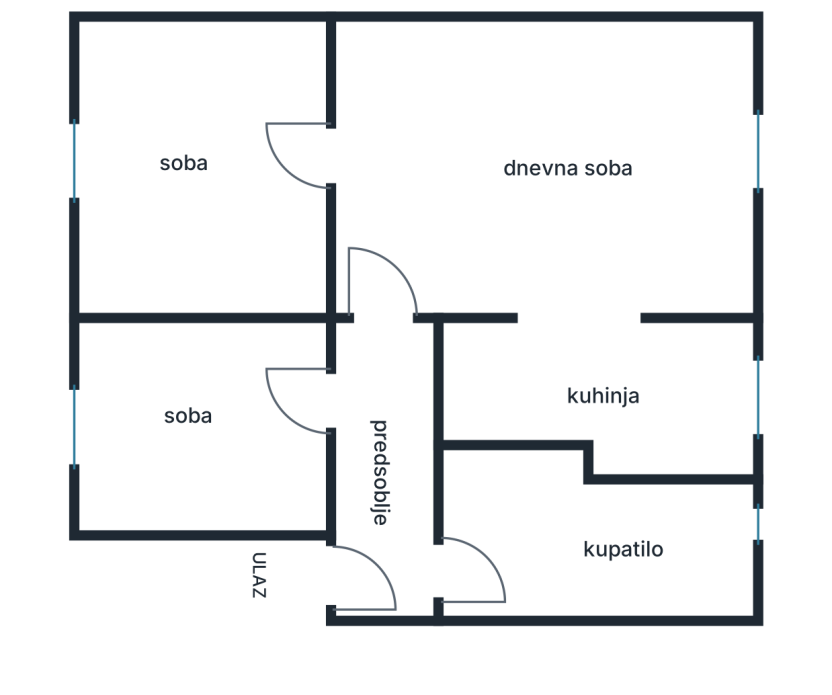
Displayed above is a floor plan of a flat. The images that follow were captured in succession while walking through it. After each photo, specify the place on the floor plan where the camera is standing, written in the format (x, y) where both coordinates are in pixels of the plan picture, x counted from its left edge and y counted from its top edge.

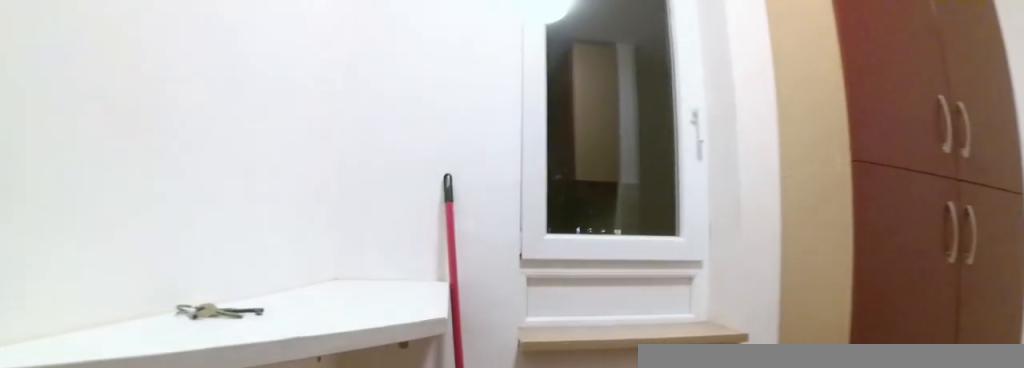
(603, 352)
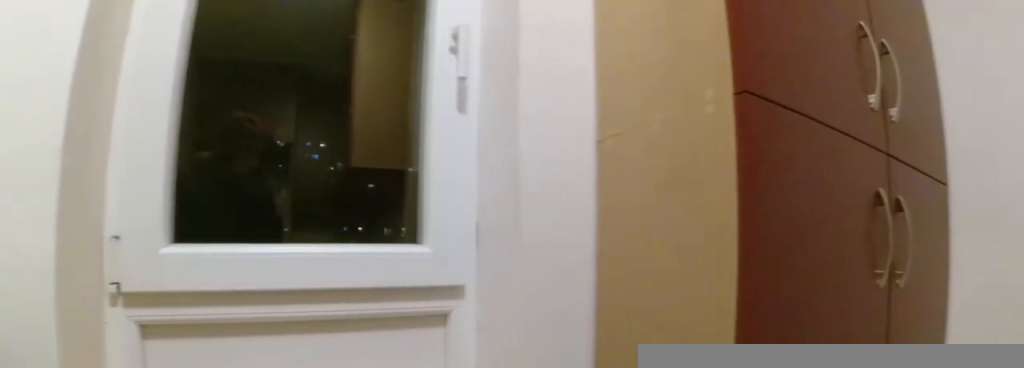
(707, 357)
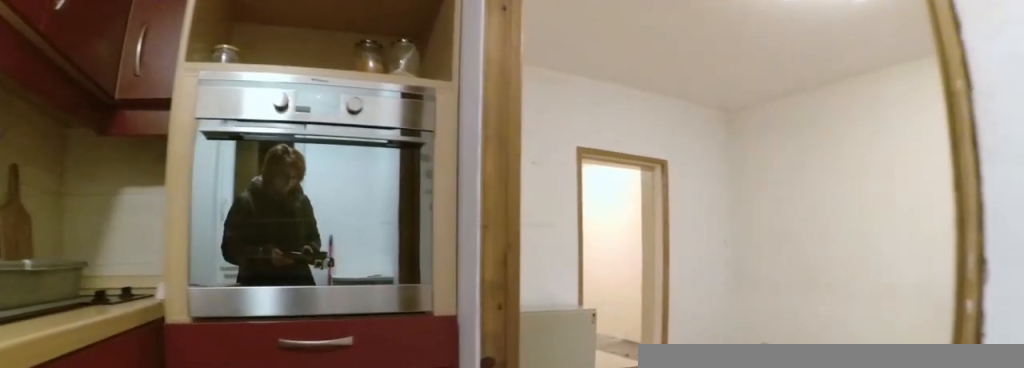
(658, 376)
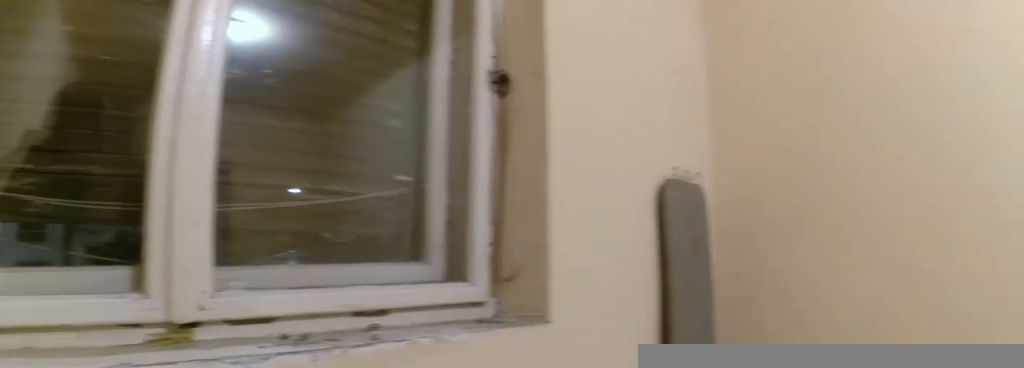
(124, 186)
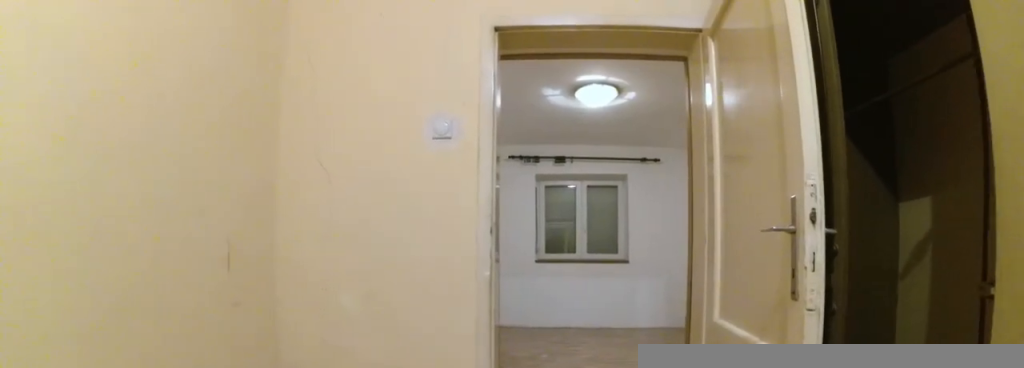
(192, 174)
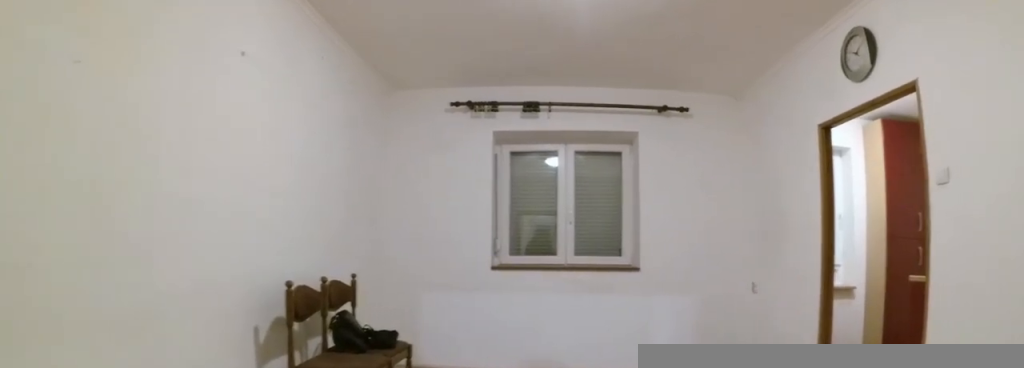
(346, 170)
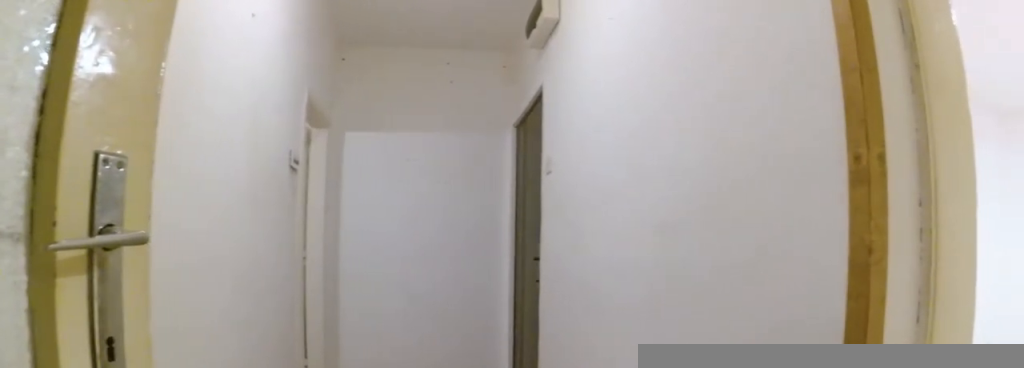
(390, 329)
